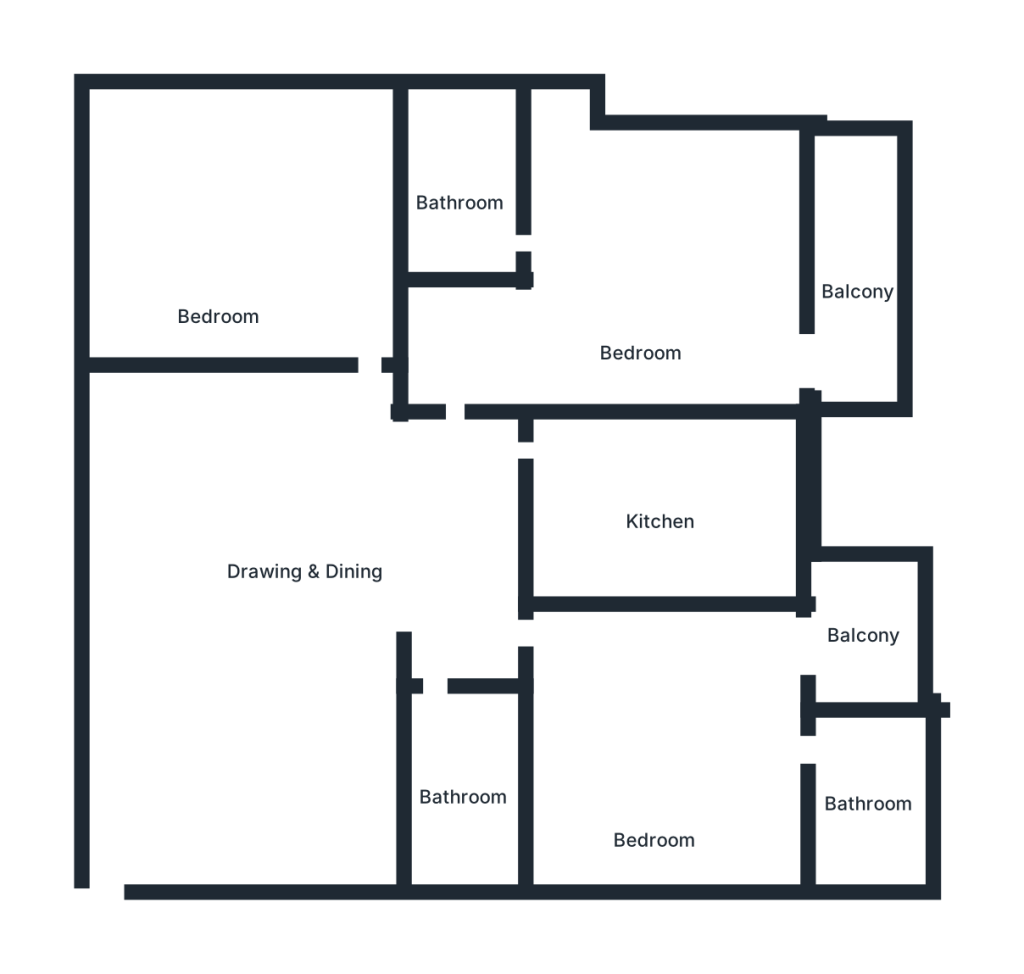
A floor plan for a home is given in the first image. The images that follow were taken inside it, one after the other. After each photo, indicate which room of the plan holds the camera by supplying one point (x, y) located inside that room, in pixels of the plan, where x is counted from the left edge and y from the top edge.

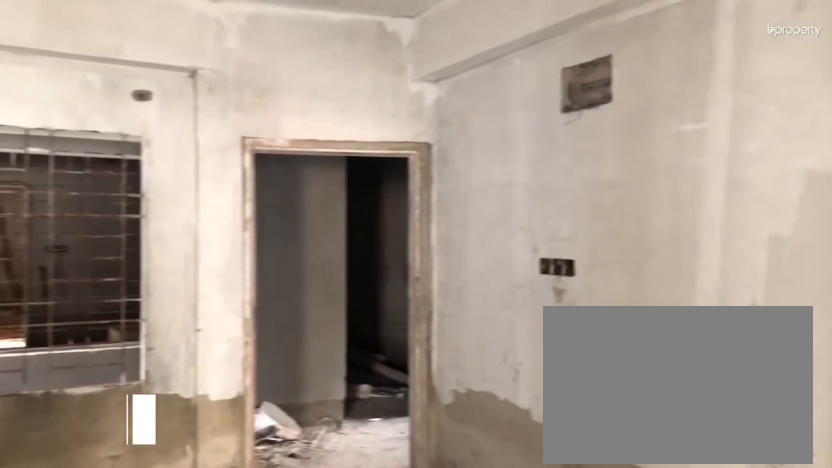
(307, 556)
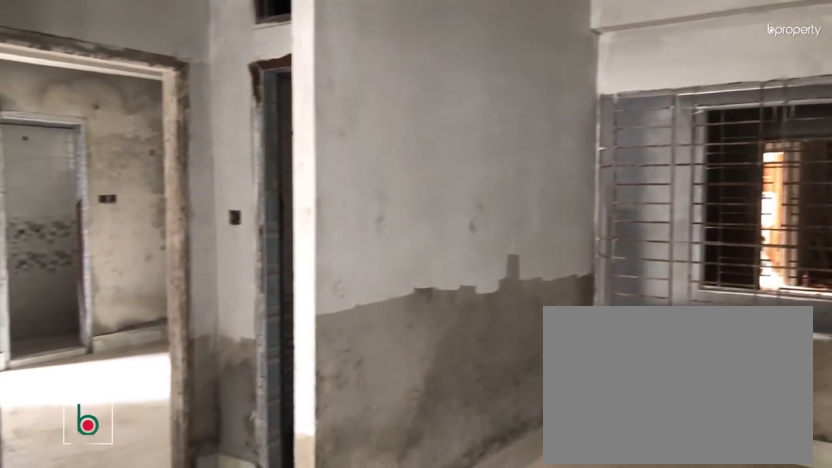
(307, 556)
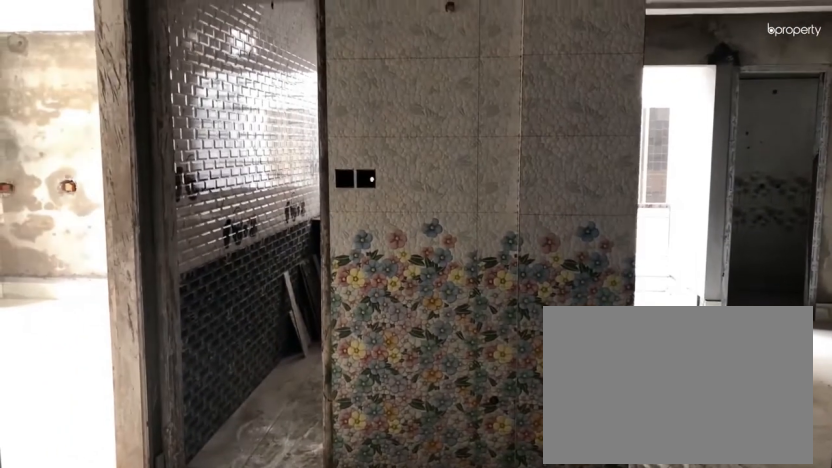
(307, 556)
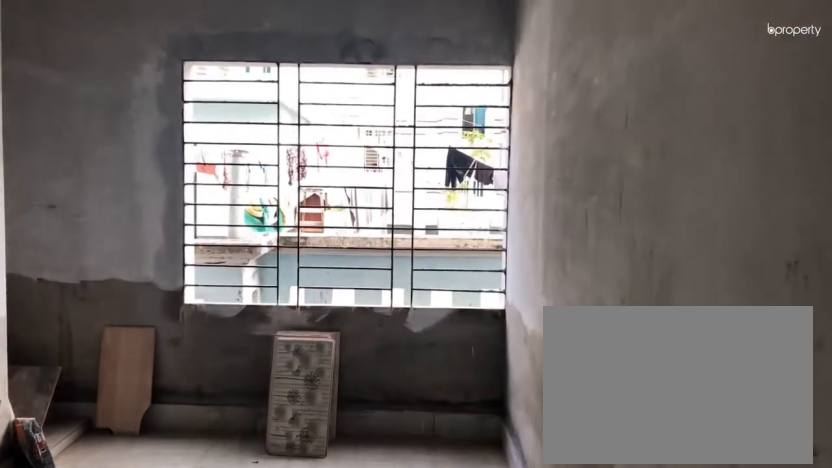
(349, 299)
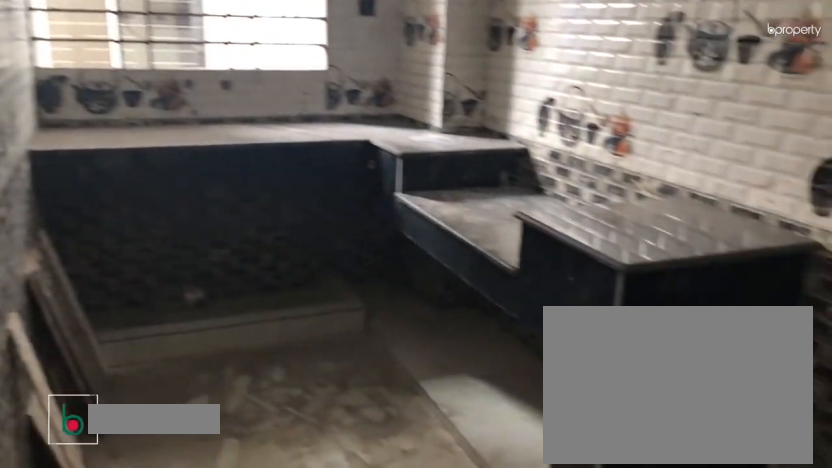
(664, 494)
